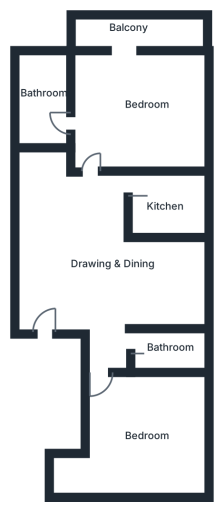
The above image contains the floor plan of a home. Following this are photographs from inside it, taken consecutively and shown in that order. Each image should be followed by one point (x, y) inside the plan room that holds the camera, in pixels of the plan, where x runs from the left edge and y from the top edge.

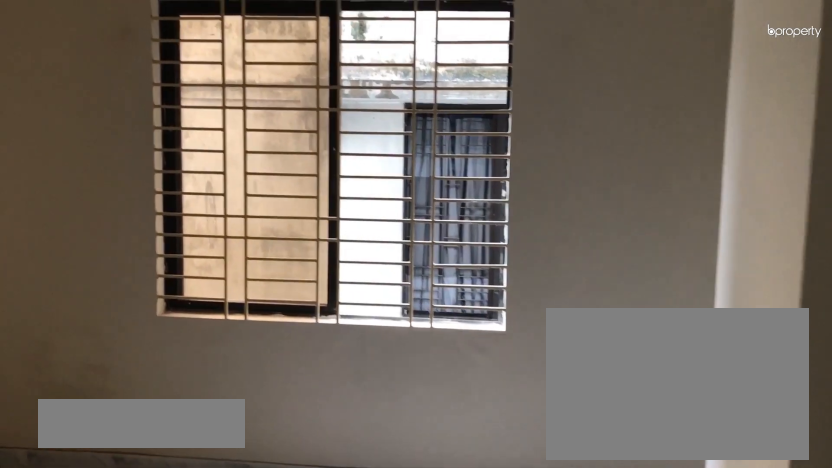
(145, 446)
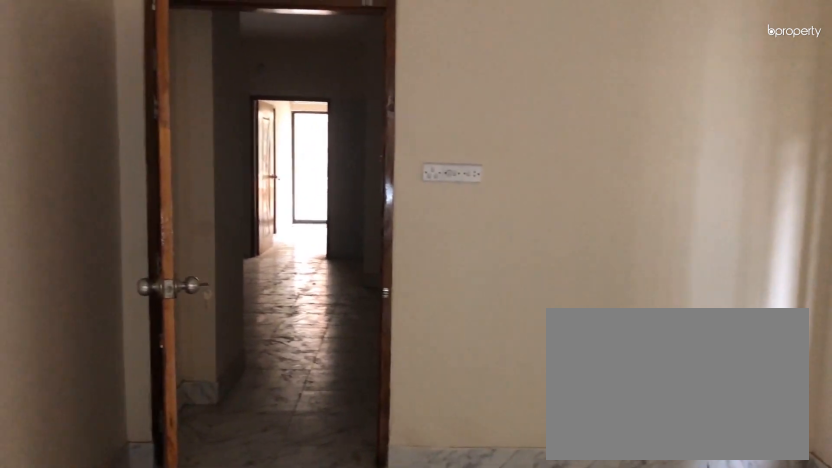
(145, 446)
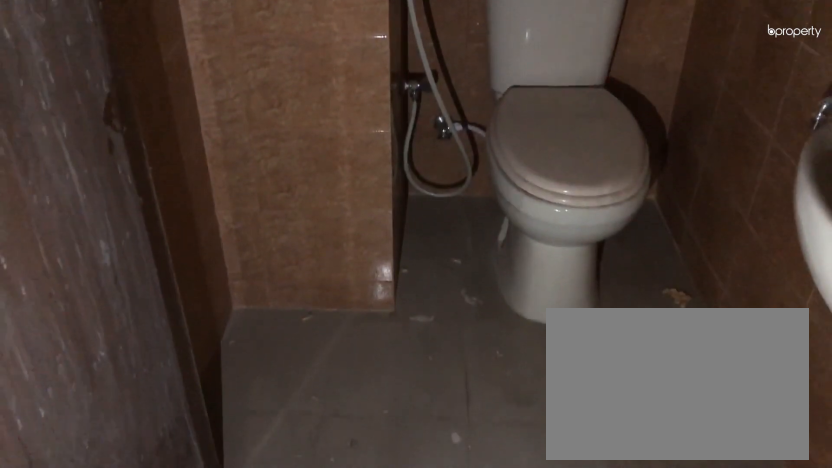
(174, 353)
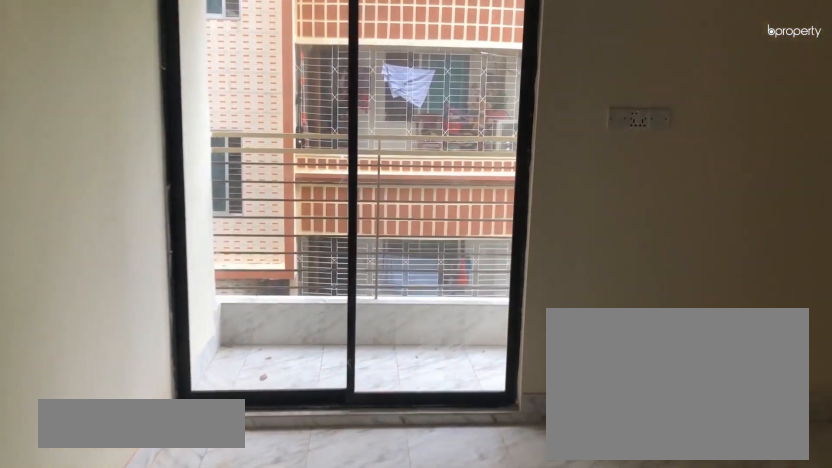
(142, 112)
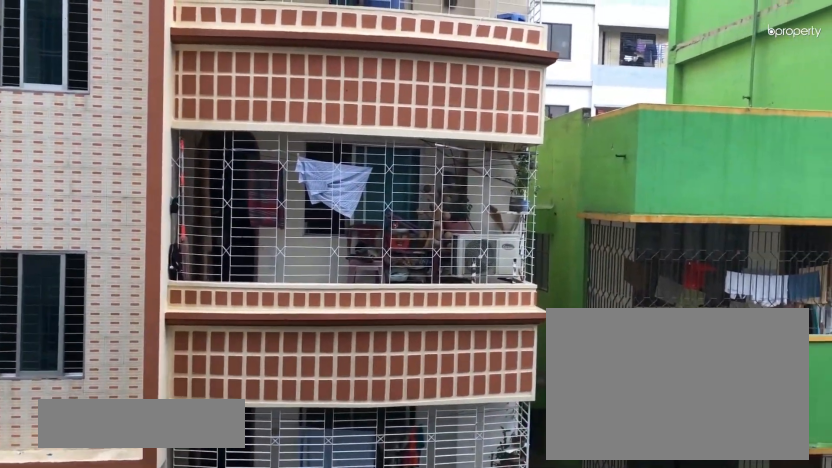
(125, 28)
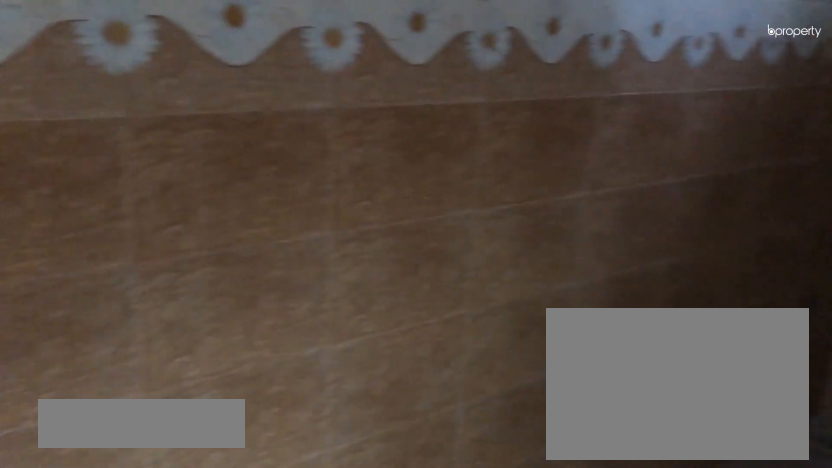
(44, 101)
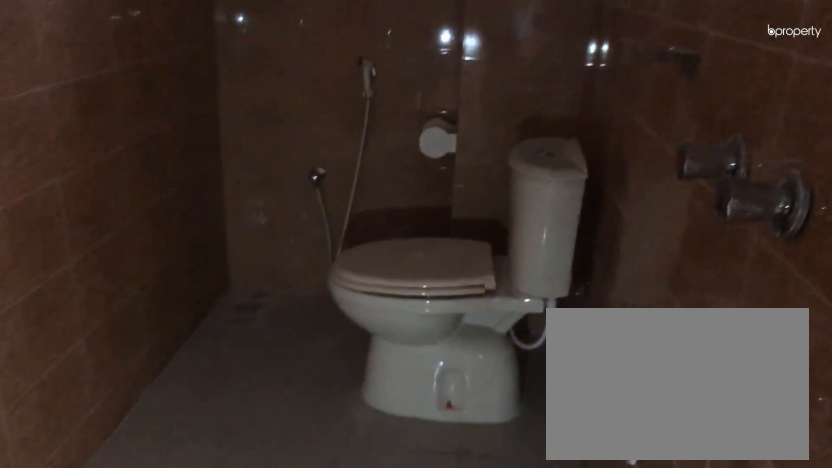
(44, 101)
